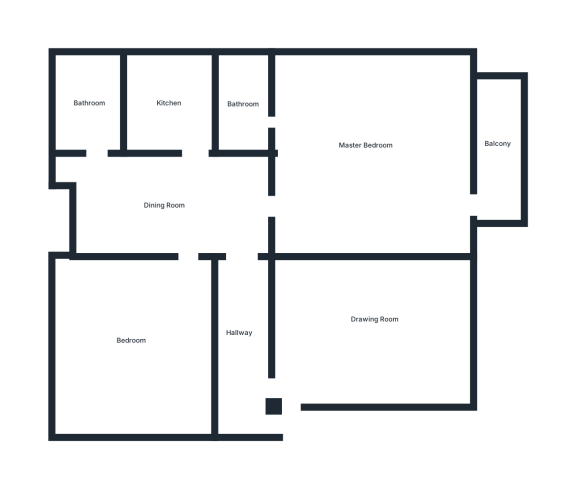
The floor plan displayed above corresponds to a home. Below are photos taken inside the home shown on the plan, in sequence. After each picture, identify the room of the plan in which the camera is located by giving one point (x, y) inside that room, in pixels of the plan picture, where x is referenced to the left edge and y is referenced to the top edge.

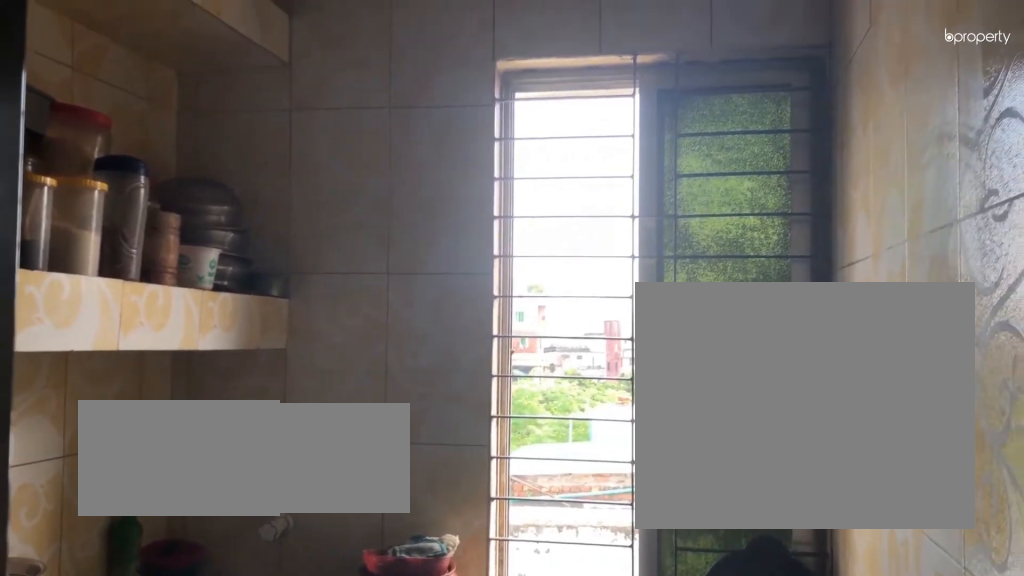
(169, 101)
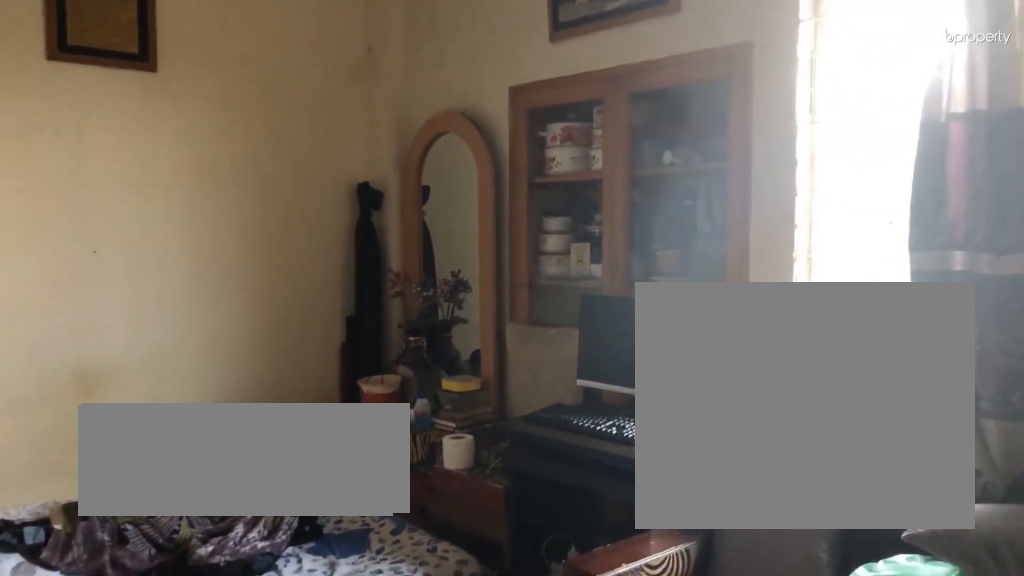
(131, 340)
